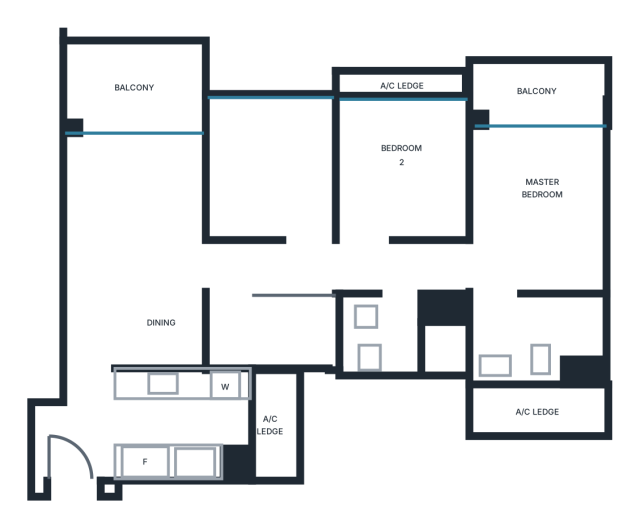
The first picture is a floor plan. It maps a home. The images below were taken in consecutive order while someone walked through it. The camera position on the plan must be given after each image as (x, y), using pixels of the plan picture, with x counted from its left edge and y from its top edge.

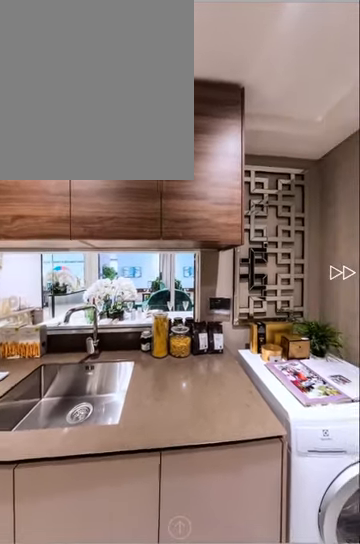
(163, 406)
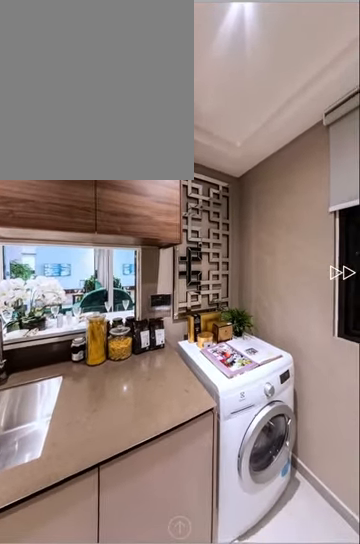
(170, 404)
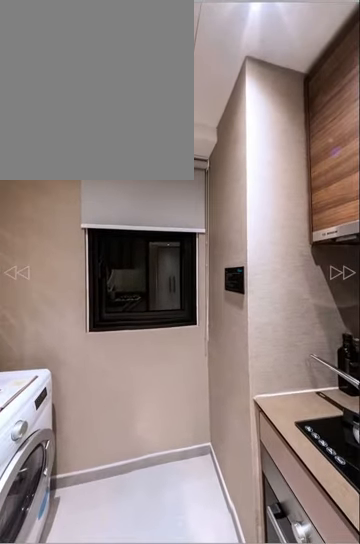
(191, 415)
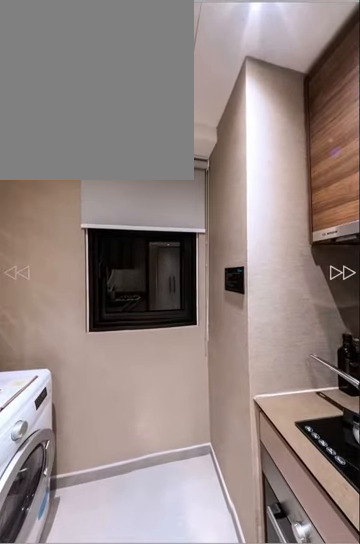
(191, 415)
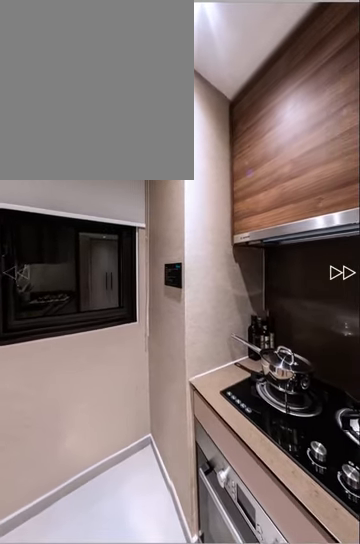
(193, 423)
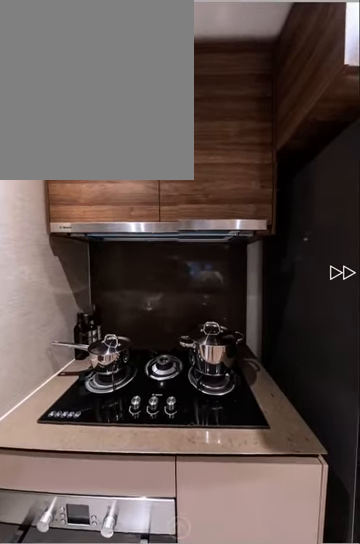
(184, 442)
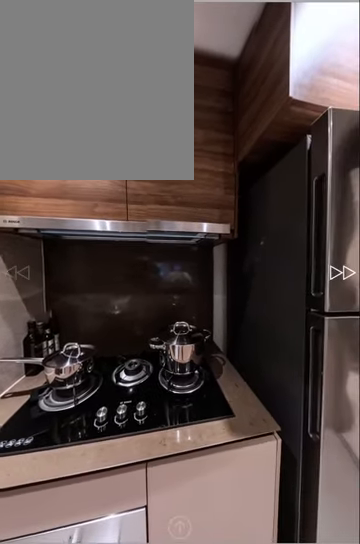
(181, 444)
